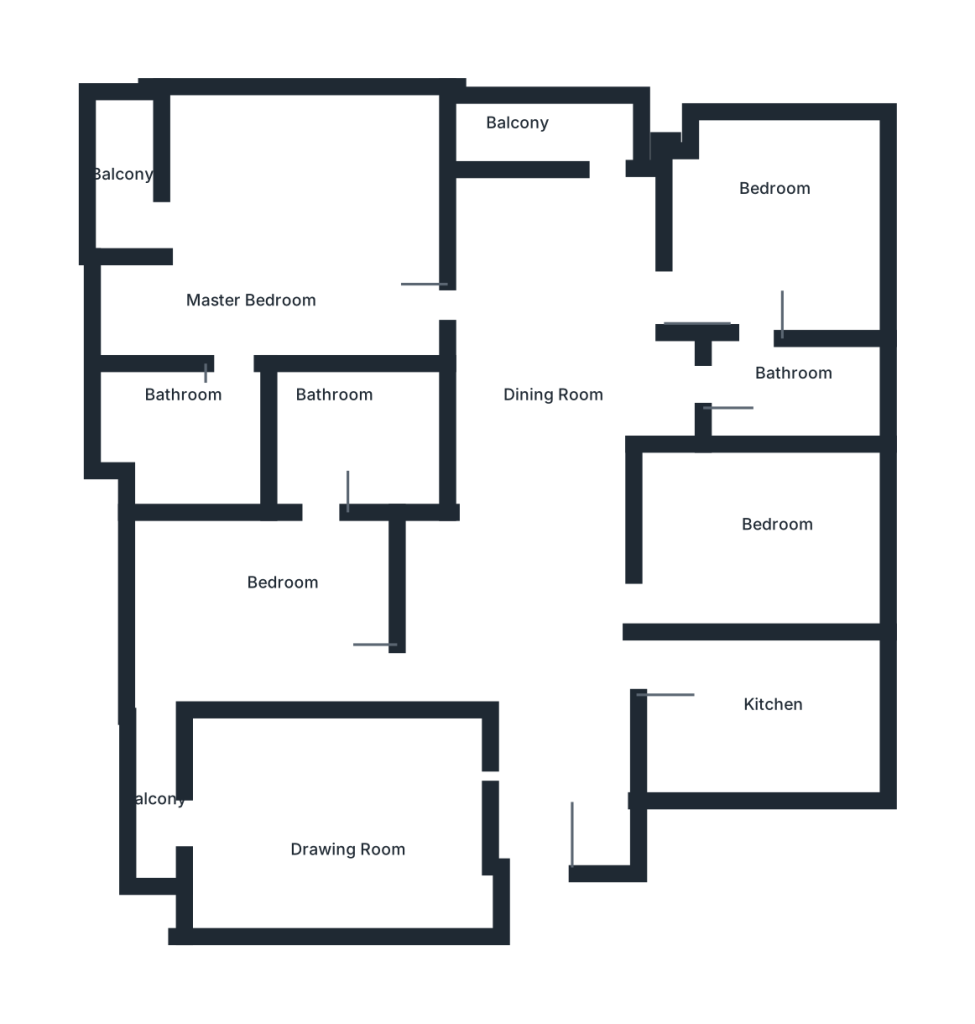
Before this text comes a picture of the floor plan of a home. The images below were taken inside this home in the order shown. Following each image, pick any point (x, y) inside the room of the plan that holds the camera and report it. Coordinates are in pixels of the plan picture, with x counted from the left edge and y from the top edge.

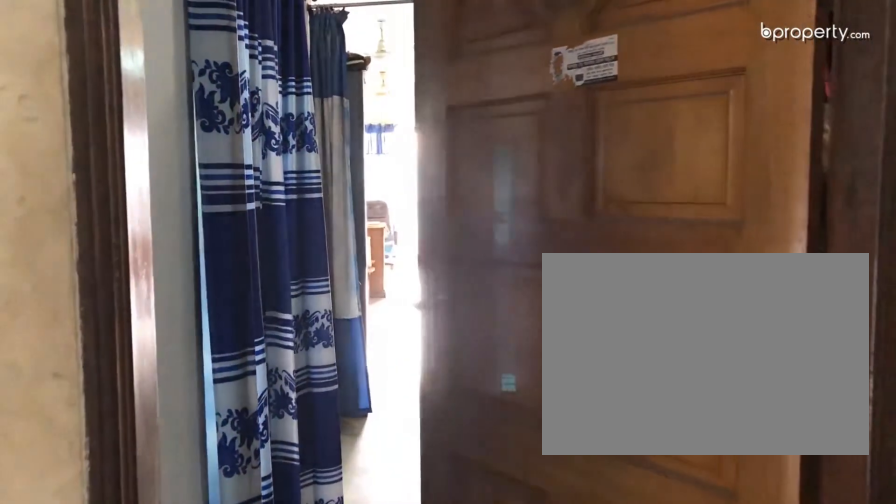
(565, 776)
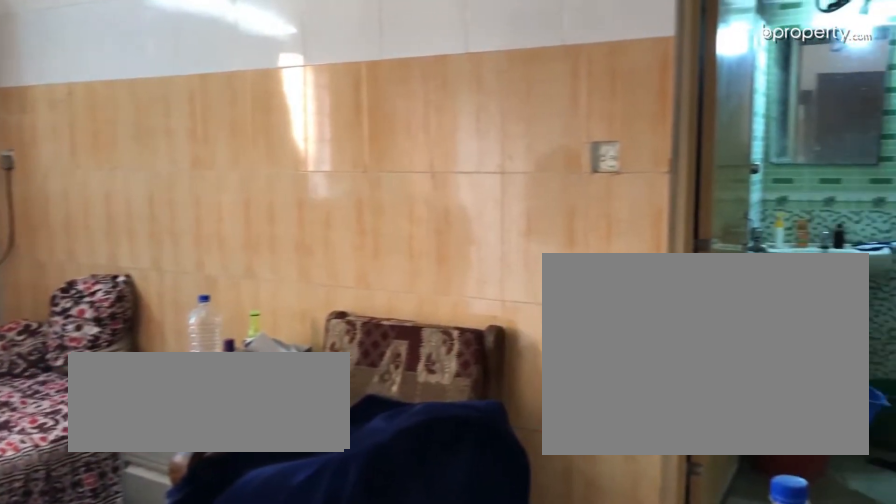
(295, 618)
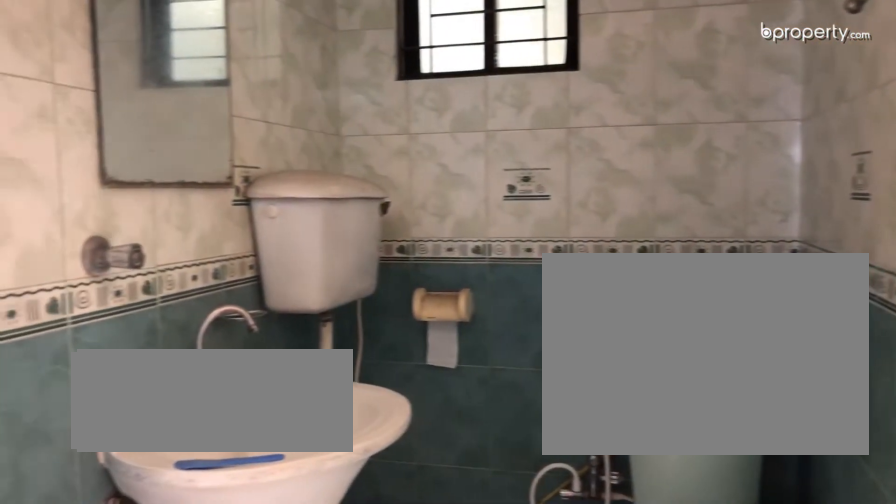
(783, 385)
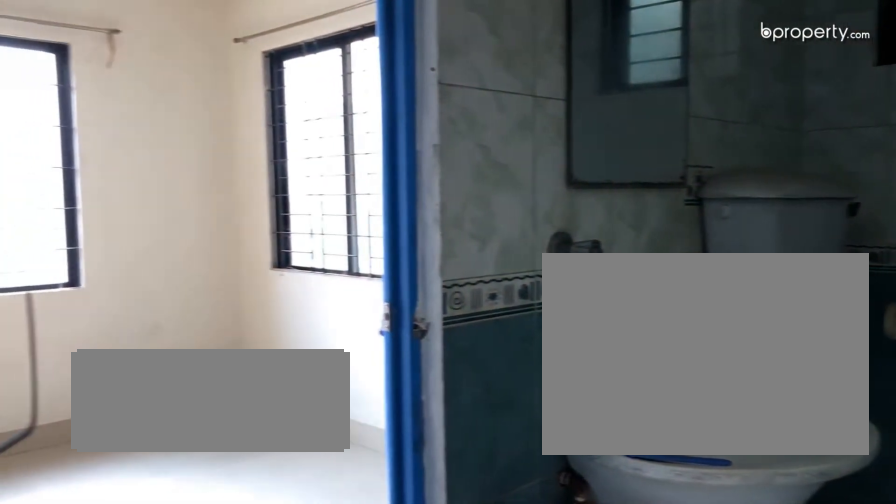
(783, 385)
